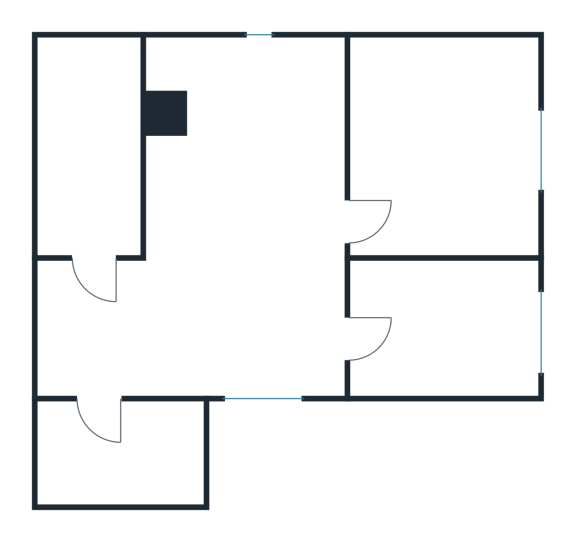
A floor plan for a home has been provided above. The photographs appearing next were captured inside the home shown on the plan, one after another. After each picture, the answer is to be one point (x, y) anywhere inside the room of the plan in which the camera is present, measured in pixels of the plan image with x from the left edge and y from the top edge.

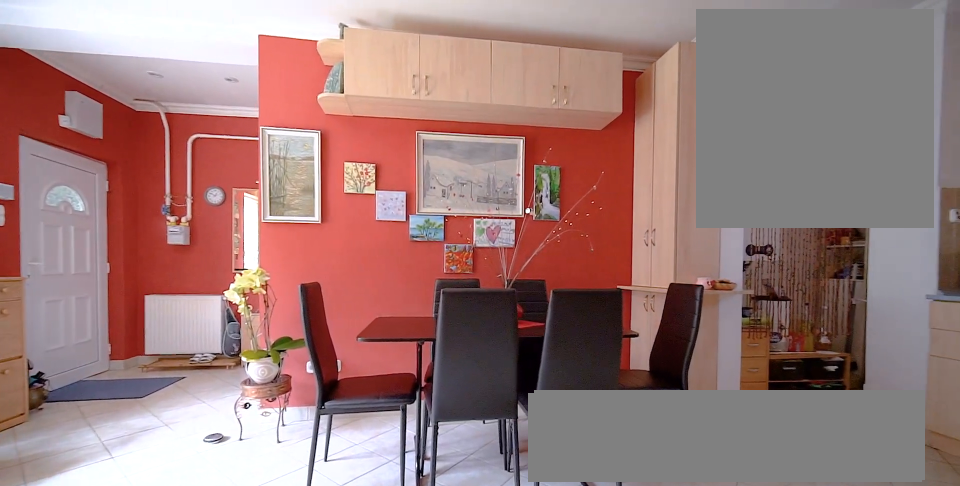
(250, 247)
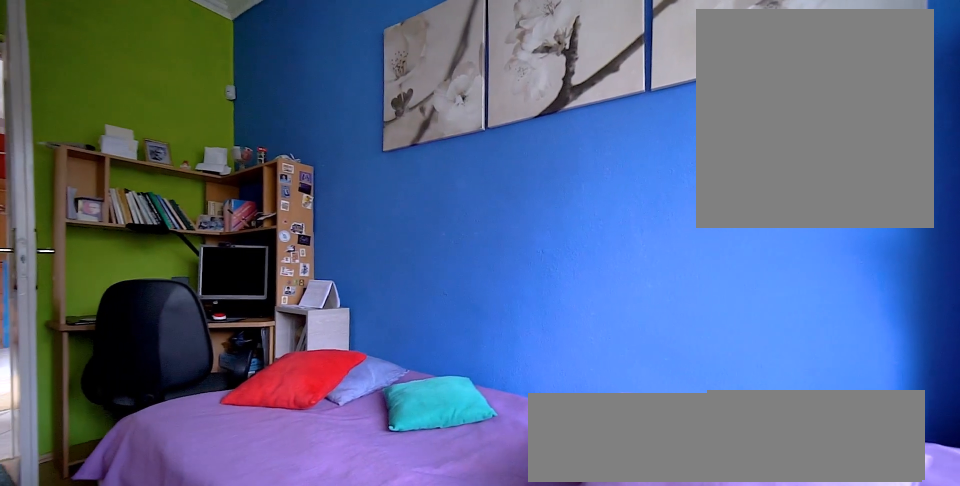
(446, 327)
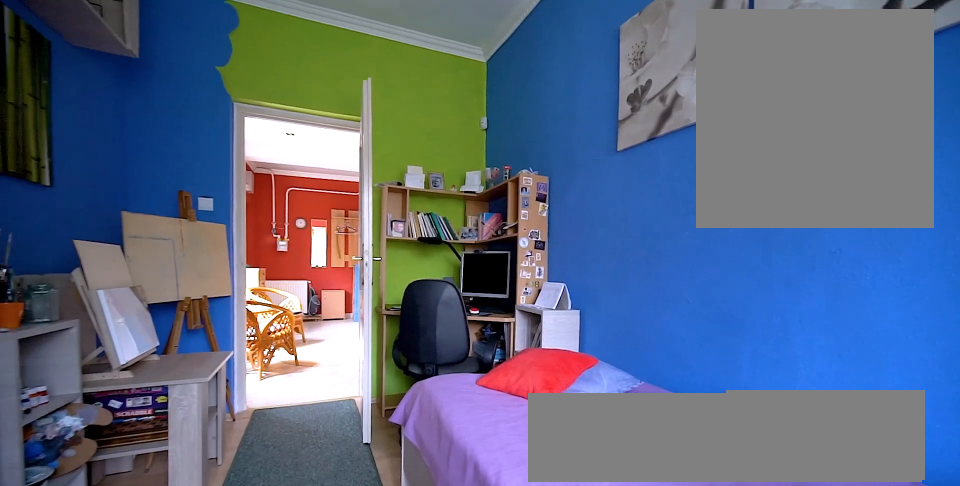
(446, 327)
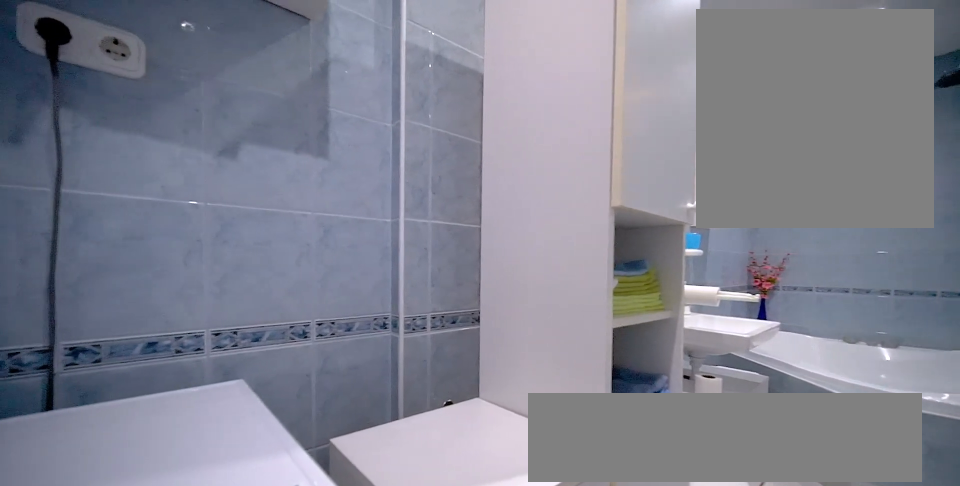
(91, 163)
